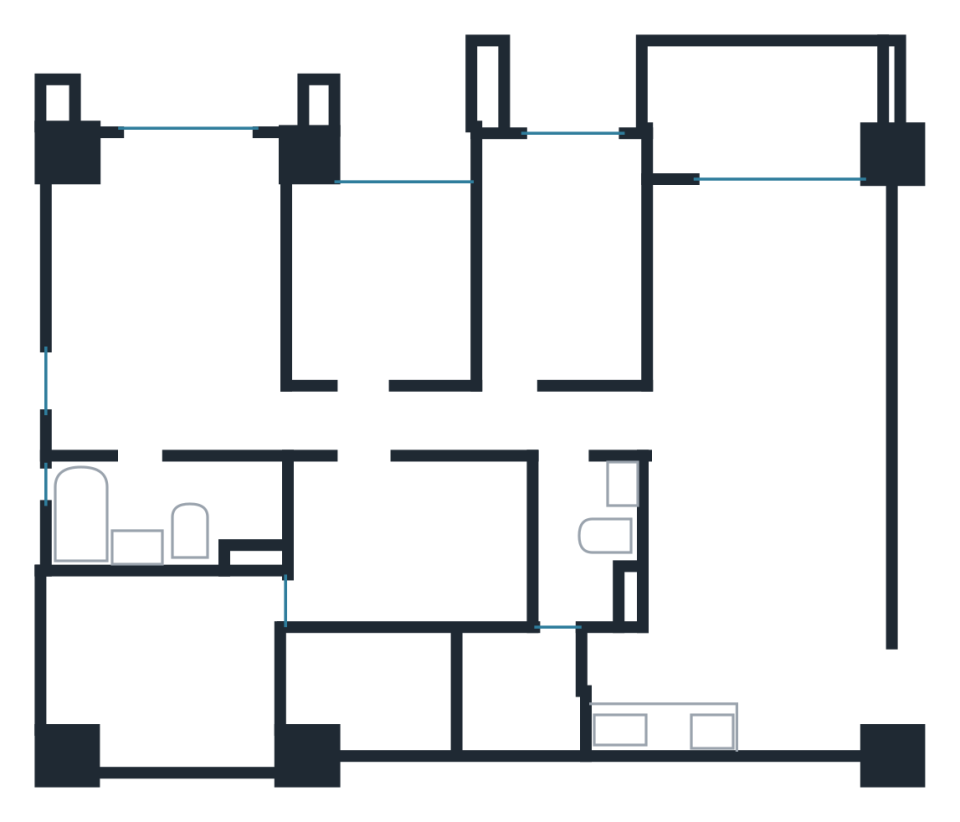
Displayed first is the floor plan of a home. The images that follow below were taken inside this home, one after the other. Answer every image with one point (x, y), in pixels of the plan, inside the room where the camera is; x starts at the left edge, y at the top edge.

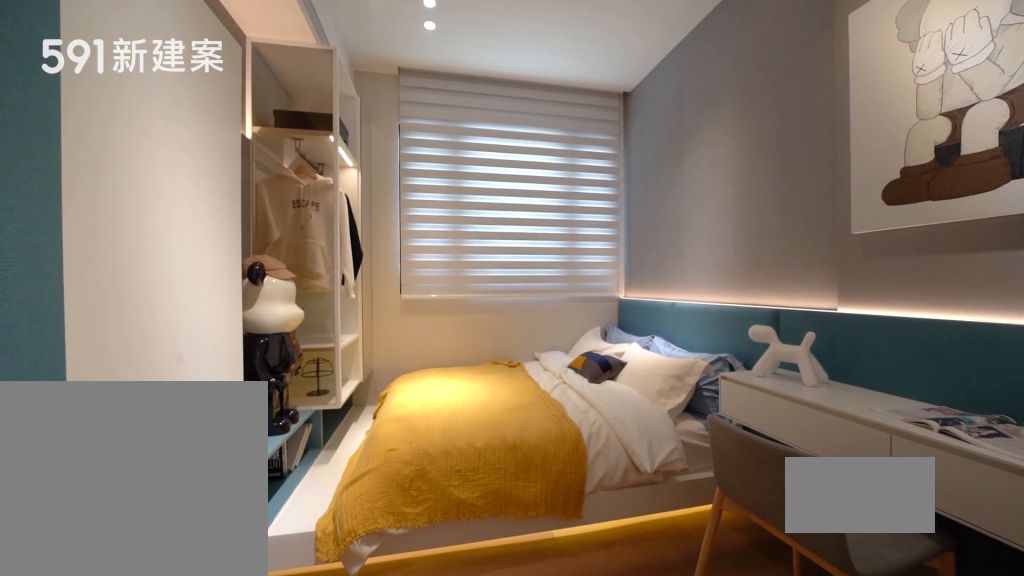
(382, 277)
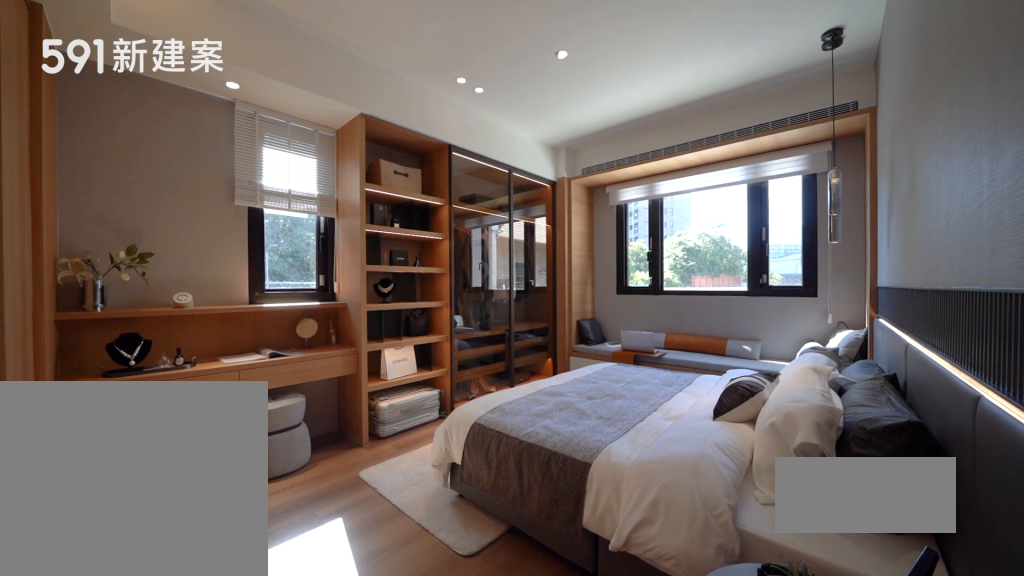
(171, 299)
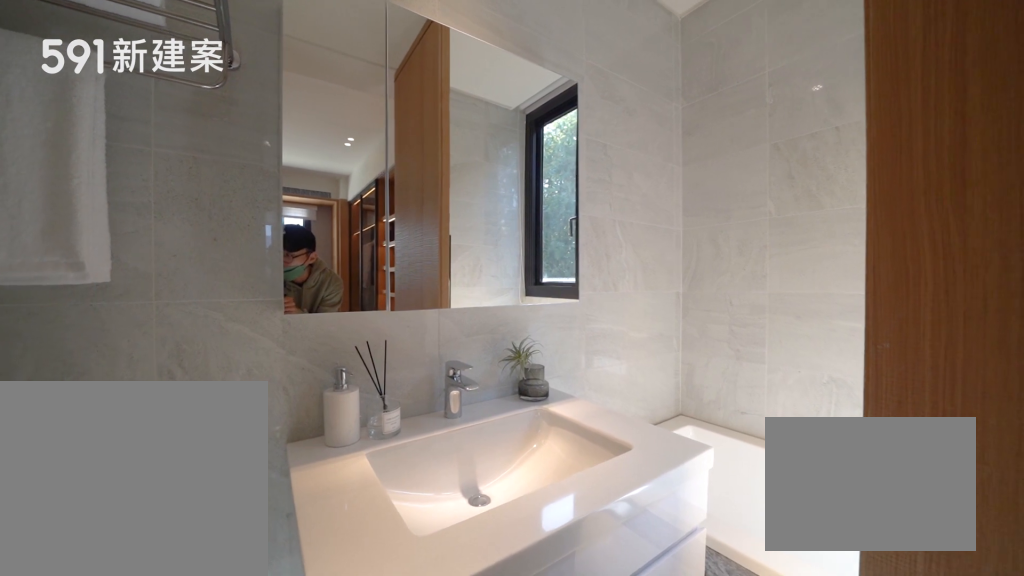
(163, 513)
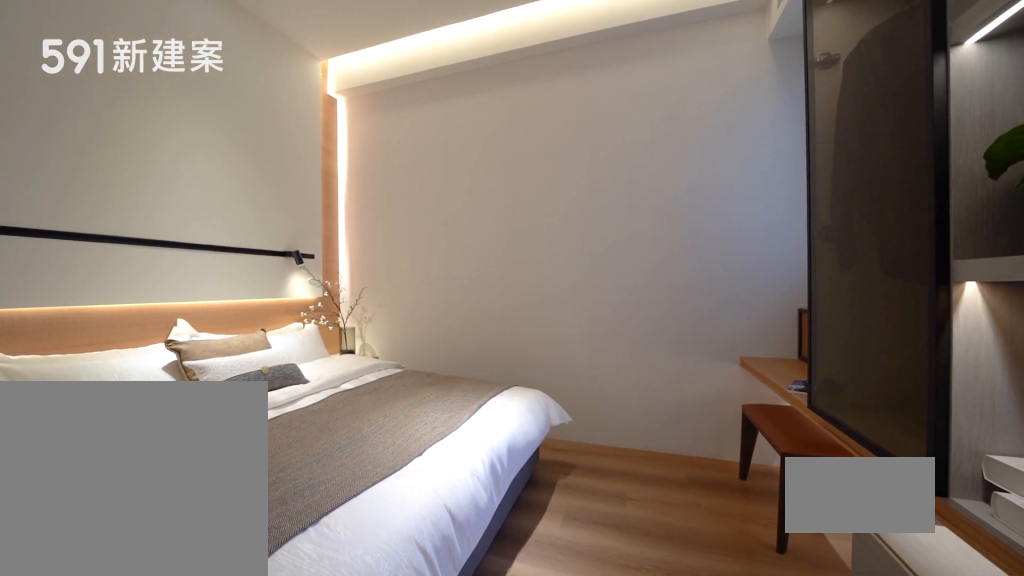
(418, 544)
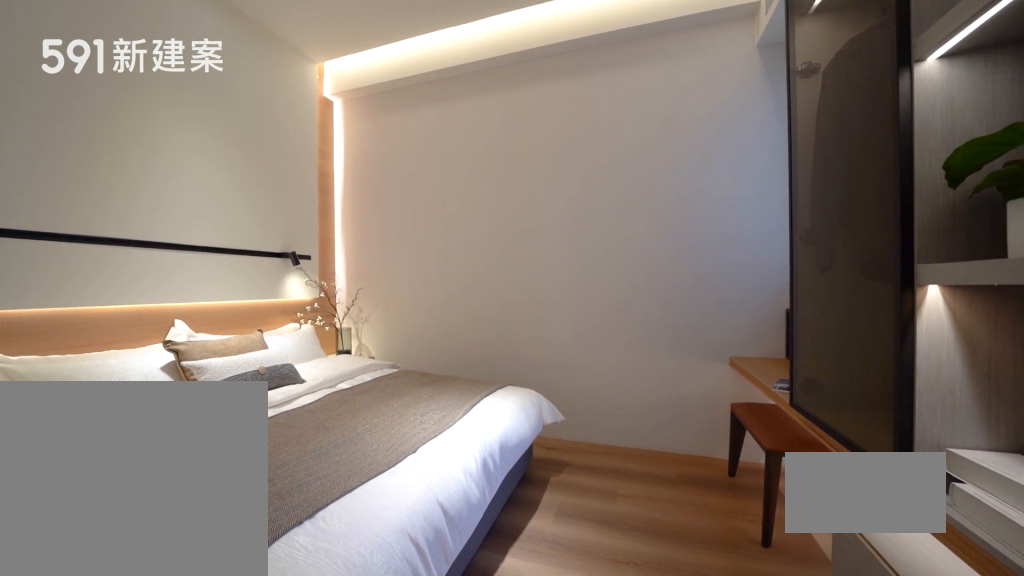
(418, 544)
